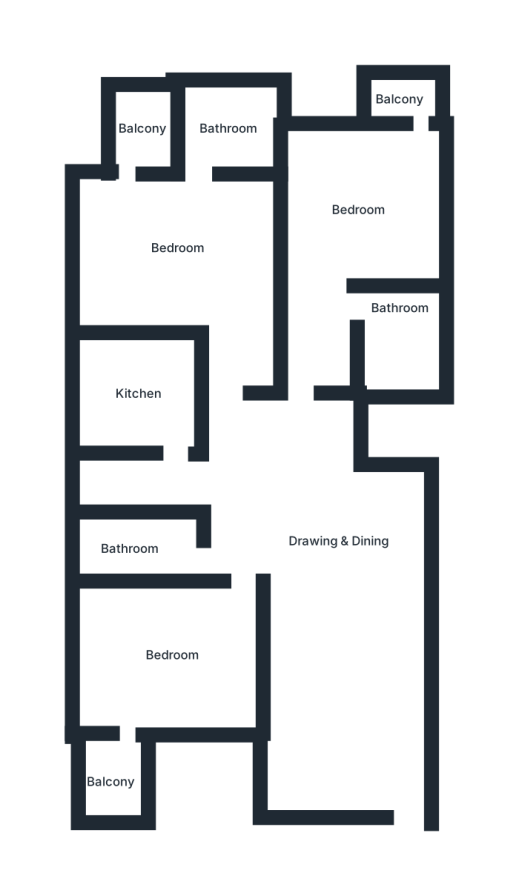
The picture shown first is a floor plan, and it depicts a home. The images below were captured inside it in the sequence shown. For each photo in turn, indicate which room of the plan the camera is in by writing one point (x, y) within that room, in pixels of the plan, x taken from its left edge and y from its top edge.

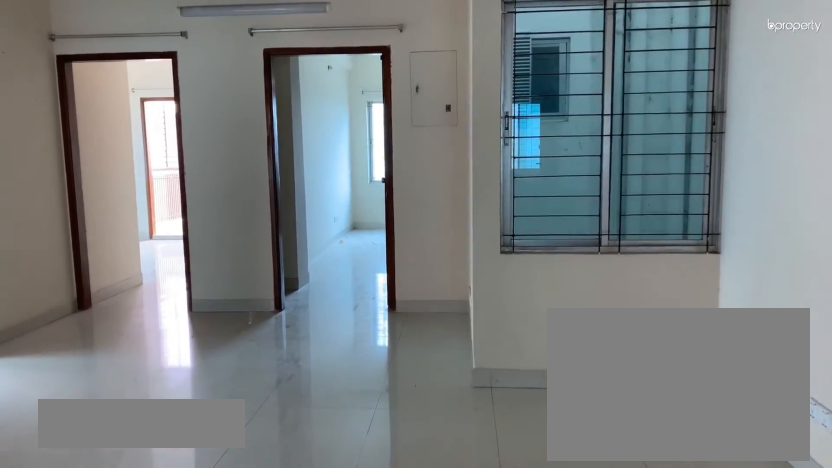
(340, 563)
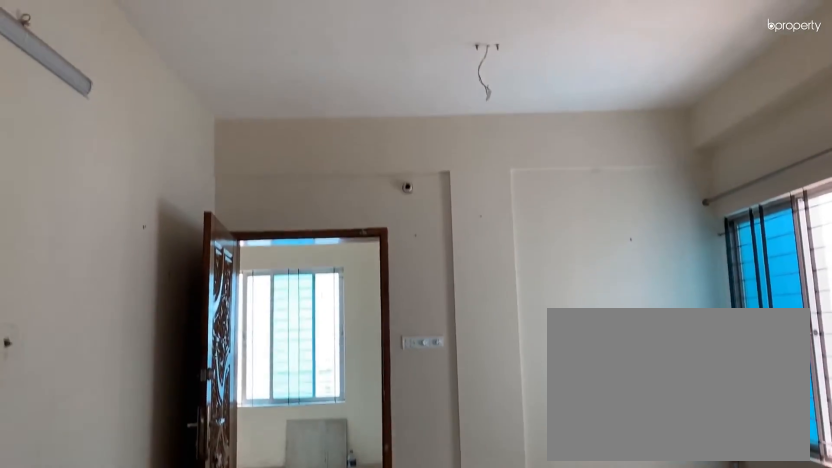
(340, 563)
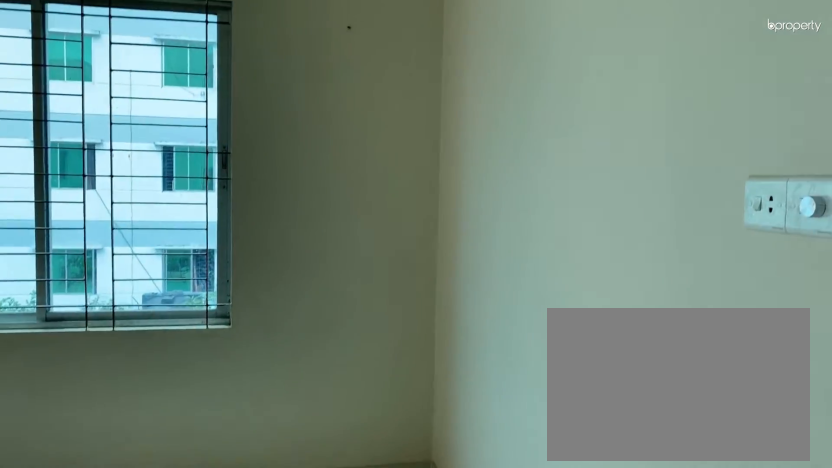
(143, 667)
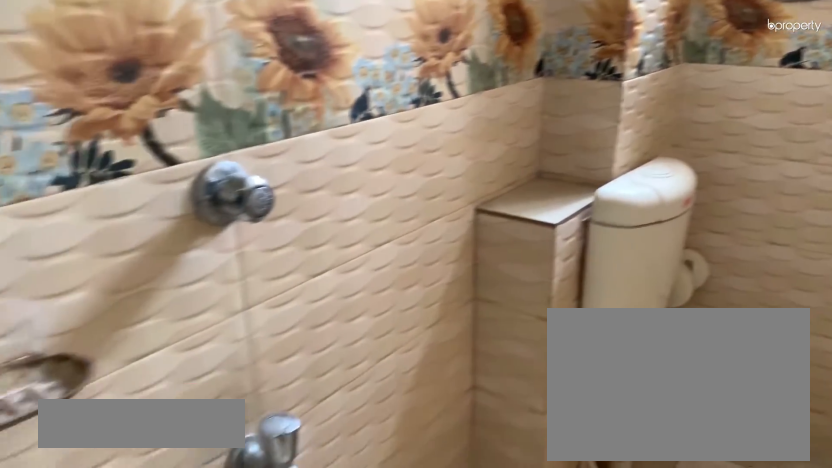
(127, 550)
